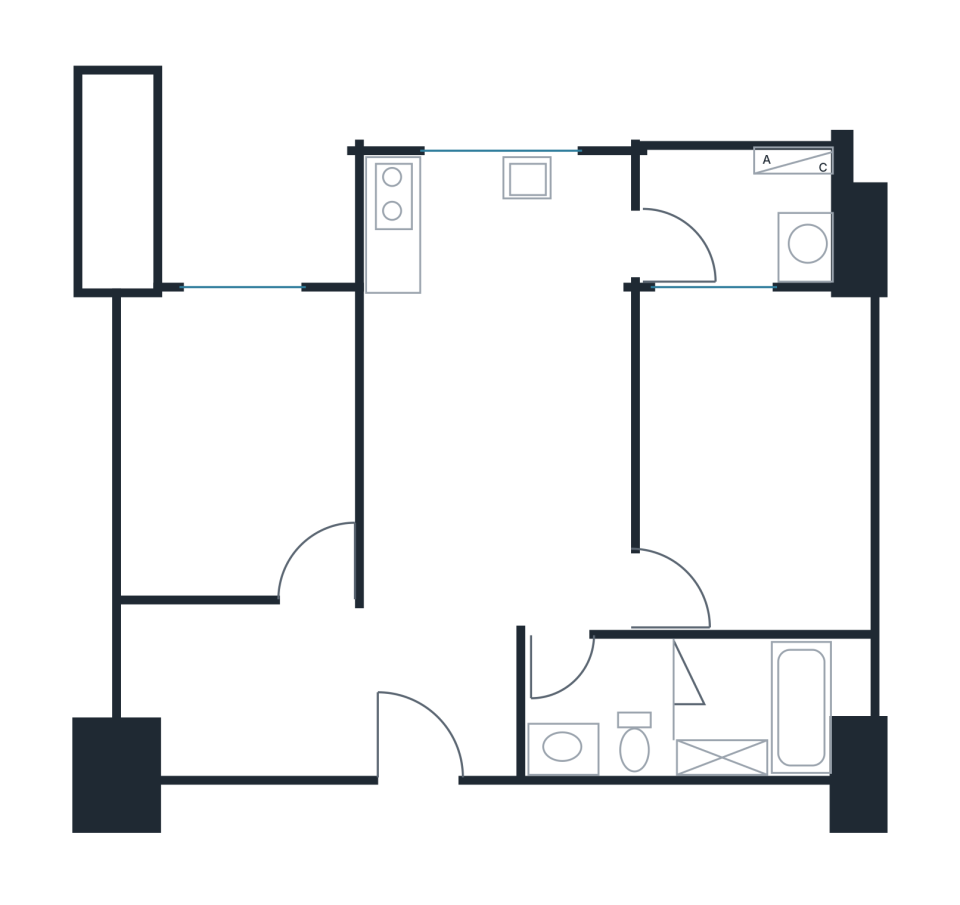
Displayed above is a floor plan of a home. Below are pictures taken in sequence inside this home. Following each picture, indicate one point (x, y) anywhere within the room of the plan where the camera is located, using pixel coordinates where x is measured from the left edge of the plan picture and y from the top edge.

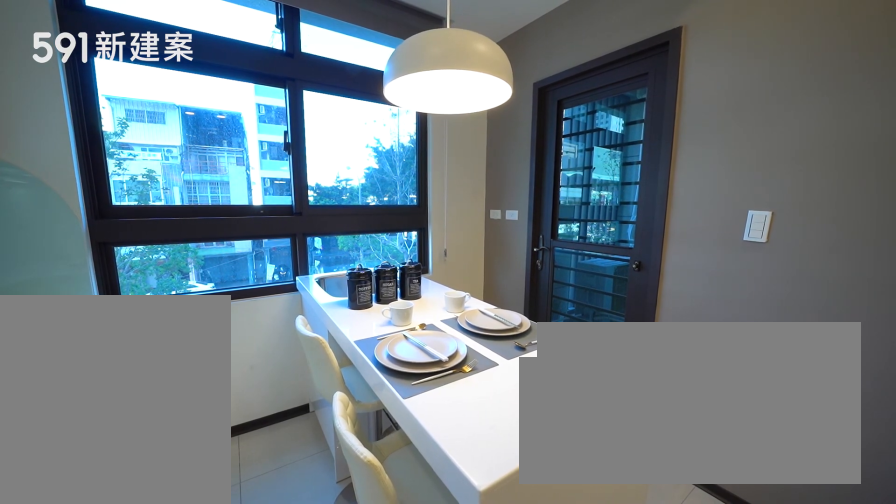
(498, 235)
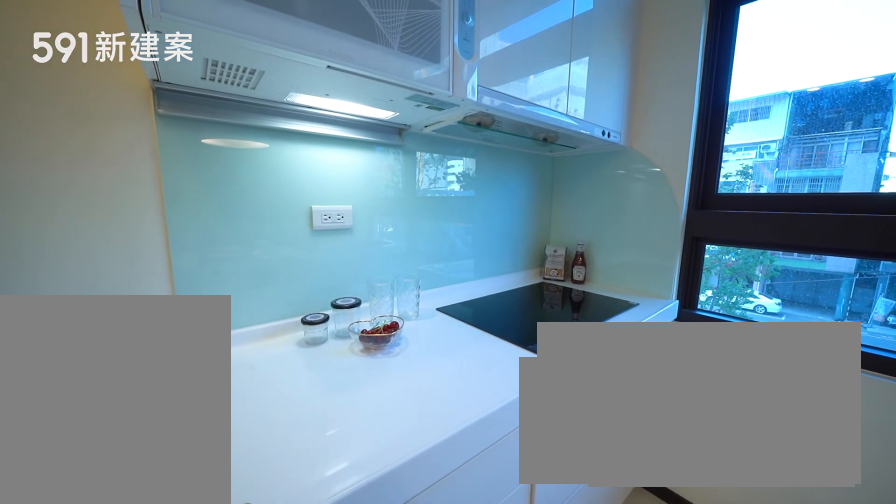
(498, 235)
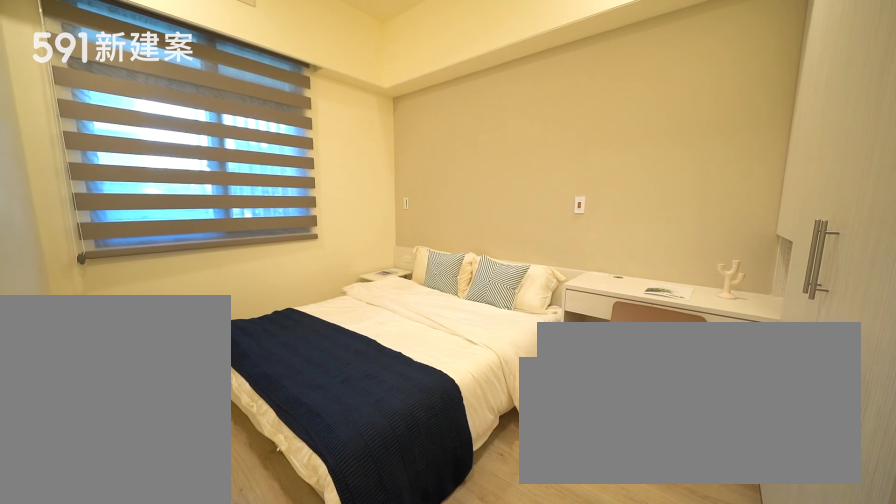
(757, 456)
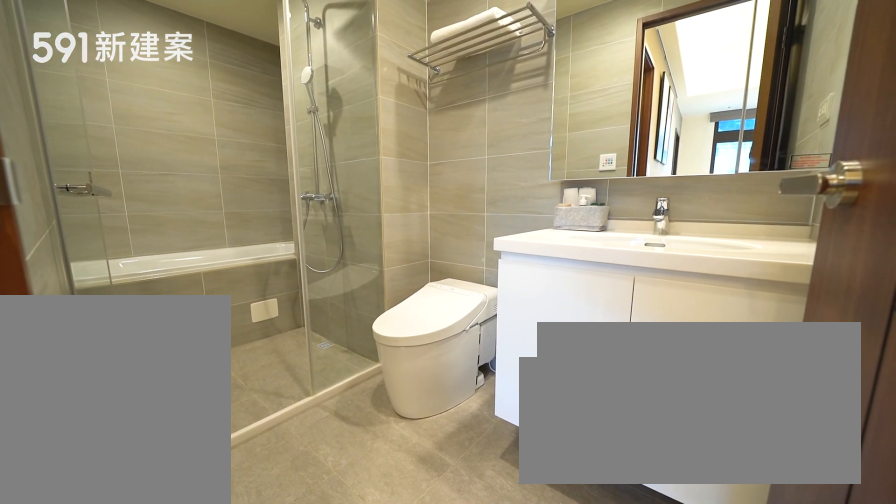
(706, 708)
